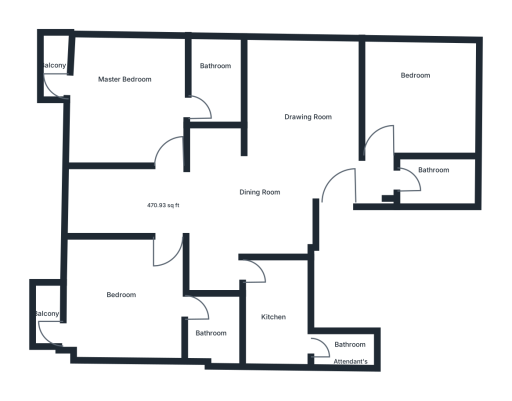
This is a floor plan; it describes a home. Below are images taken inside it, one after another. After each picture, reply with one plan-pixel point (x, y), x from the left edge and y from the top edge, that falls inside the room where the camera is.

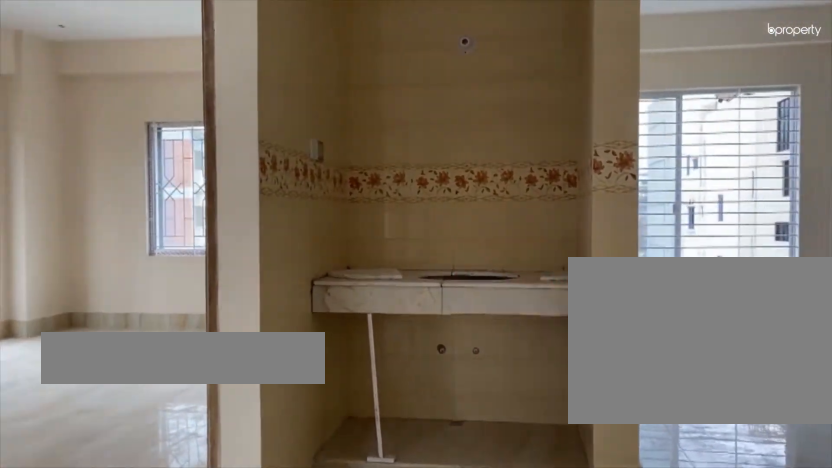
(288, 162)
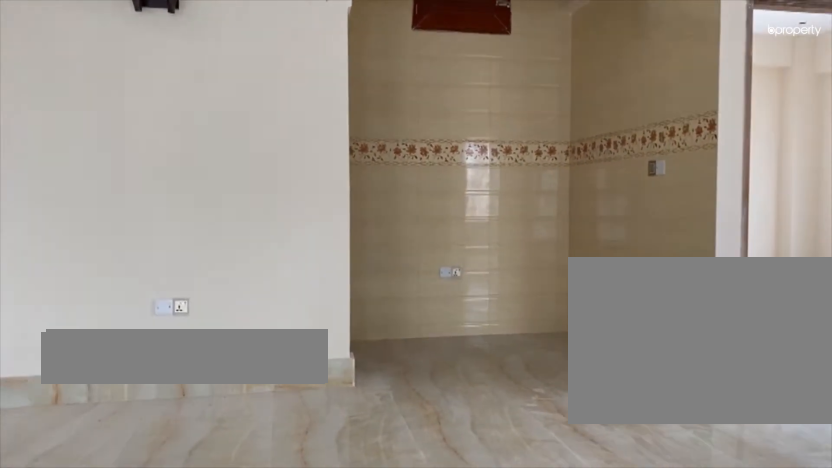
(288, 162)
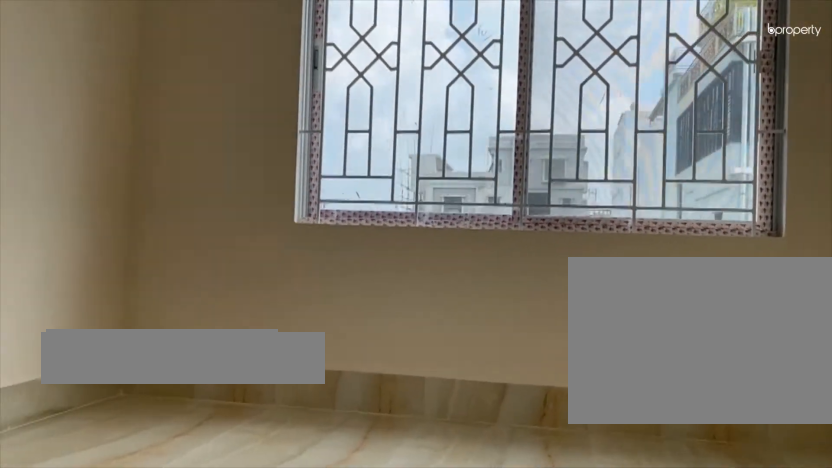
(427, 101)
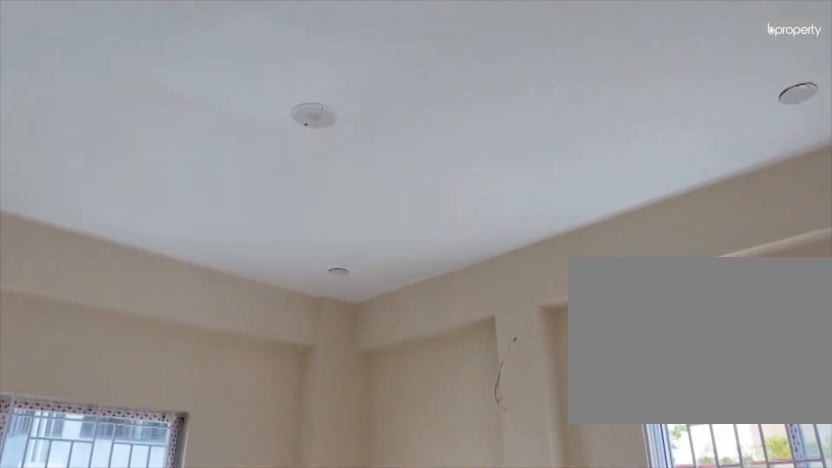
(427, 101)
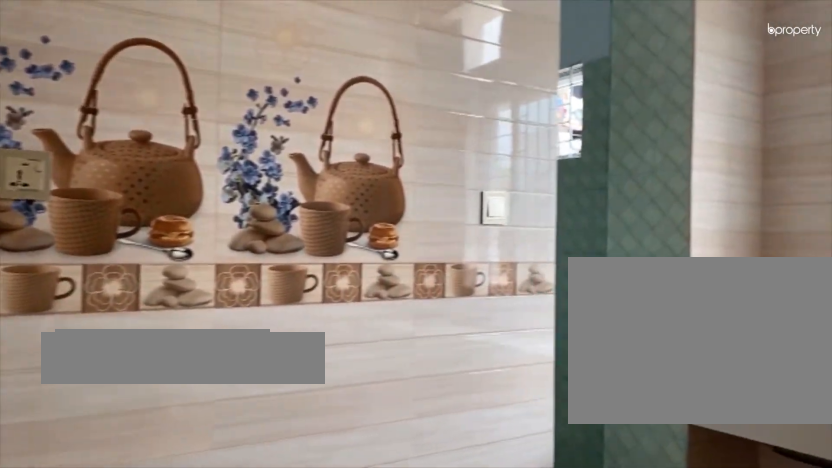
(275, 318)
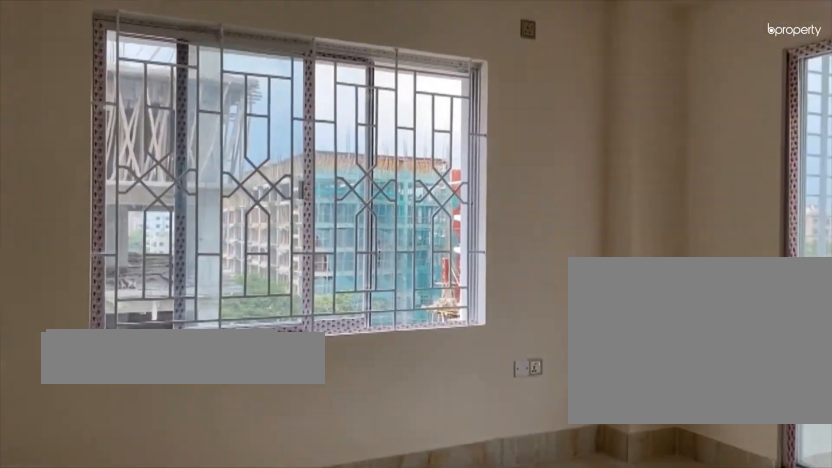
(125, 295)
